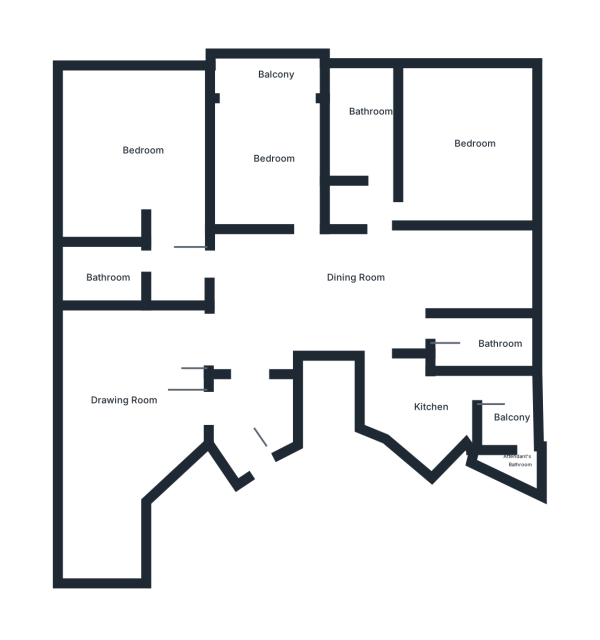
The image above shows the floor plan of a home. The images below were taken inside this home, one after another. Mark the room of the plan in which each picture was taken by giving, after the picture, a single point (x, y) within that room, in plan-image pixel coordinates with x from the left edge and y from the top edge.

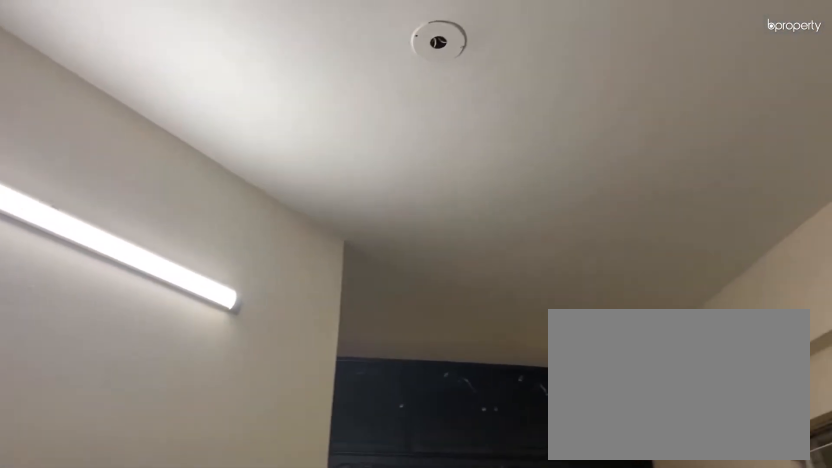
(117, 425)
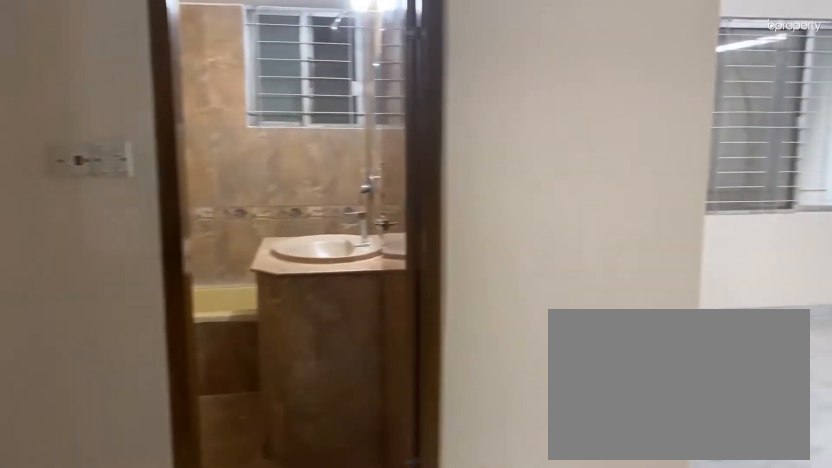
(176, 252)
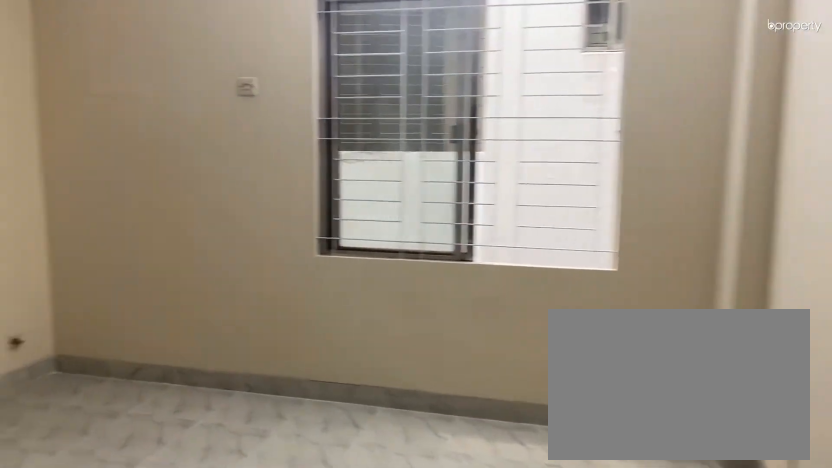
(144, 146)
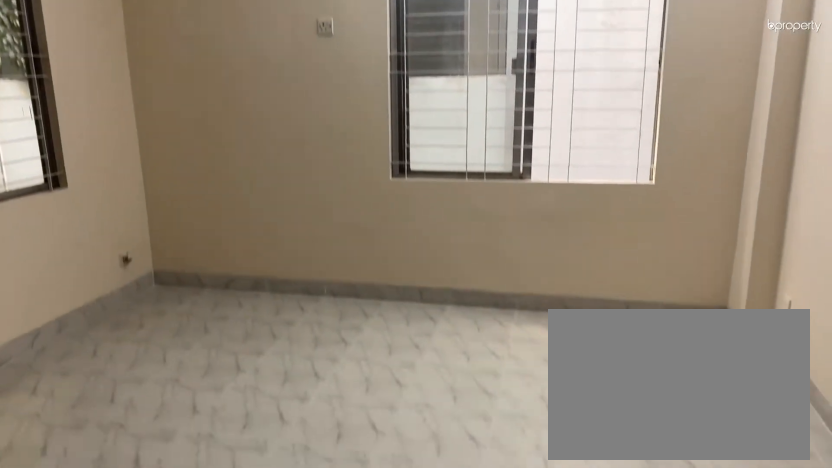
(144, 146)
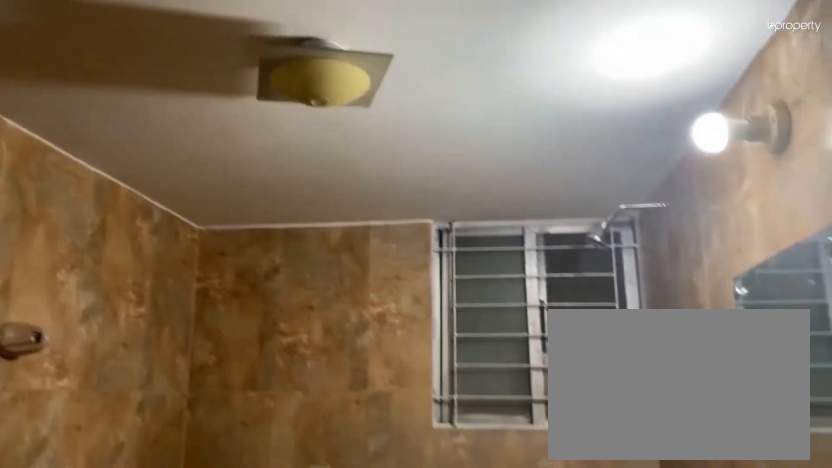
(108, 270)
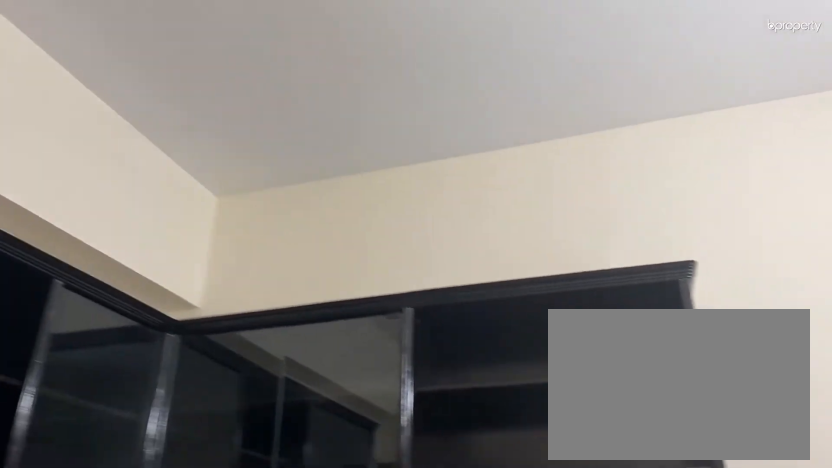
(268, 135)
